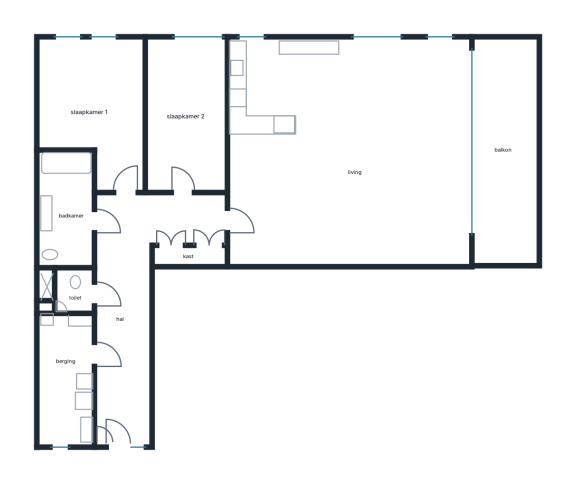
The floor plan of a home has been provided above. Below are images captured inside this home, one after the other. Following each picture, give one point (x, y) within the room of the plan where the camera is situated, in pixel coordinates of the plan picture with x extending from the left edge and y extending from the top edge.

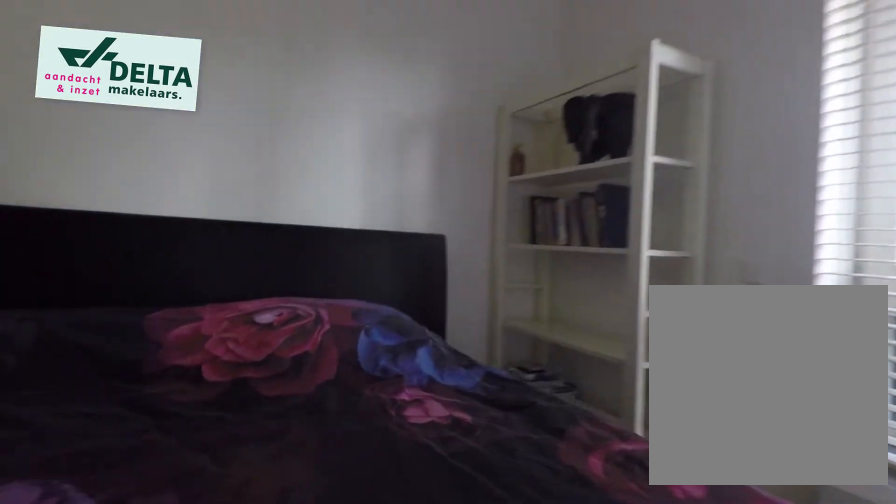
(90, 115)
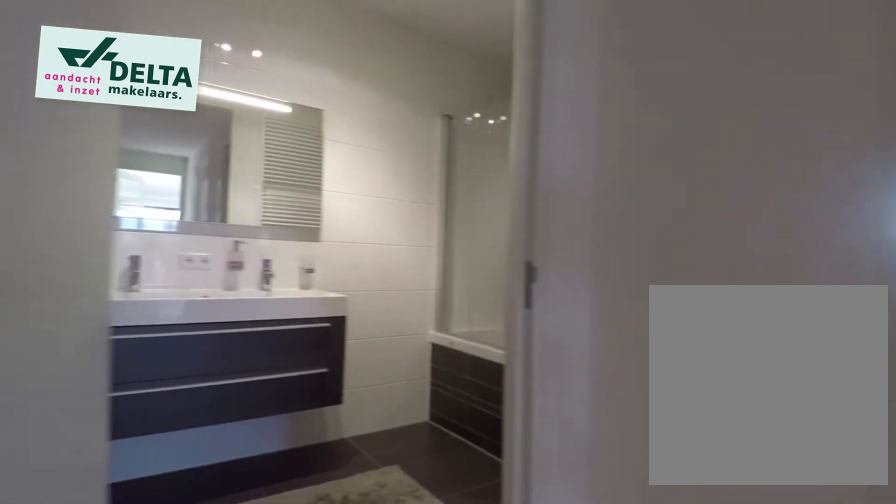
(133, 298)
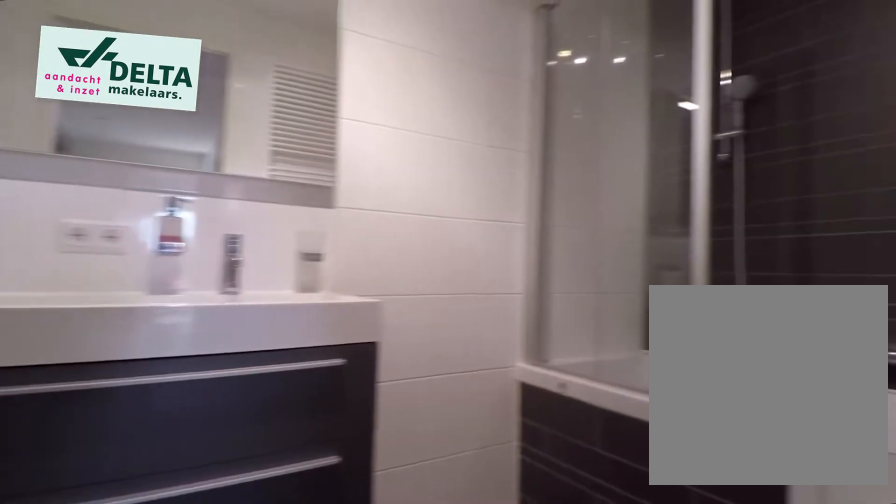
(64, 208)
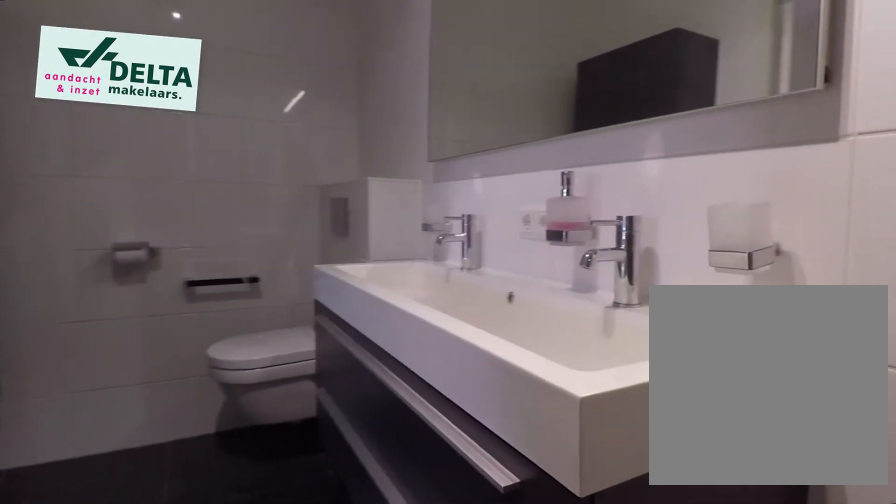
(64, 208)
